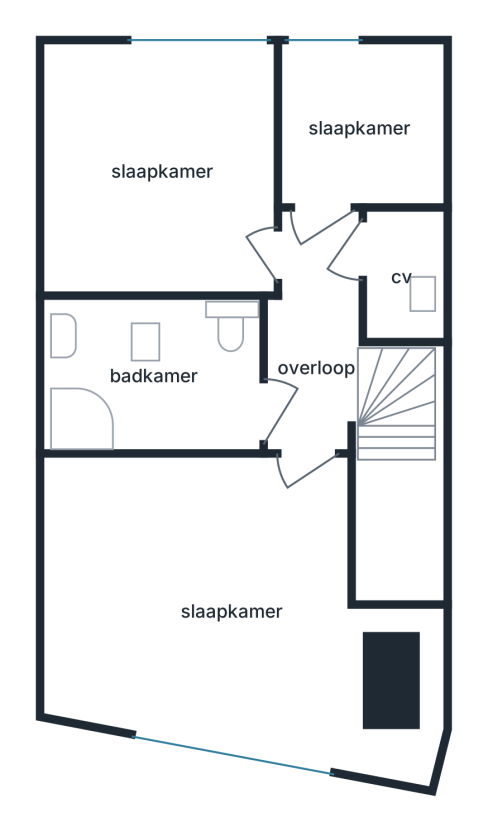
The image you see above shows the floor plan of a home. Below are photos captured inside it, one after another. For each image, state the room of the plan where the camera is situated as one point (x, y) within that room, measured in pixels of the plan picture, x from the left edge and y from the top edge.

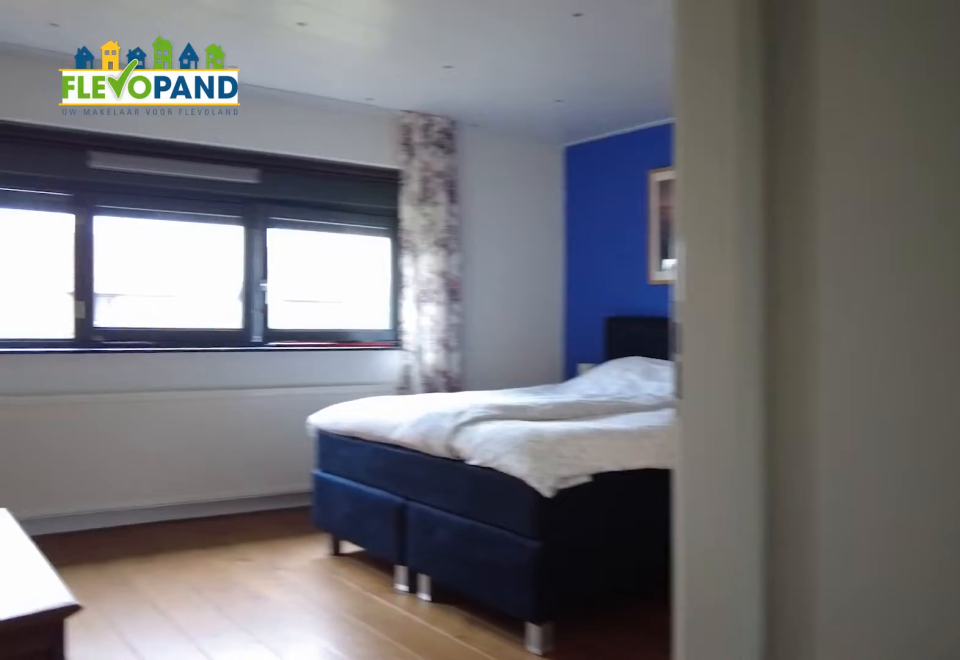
(315, 333)
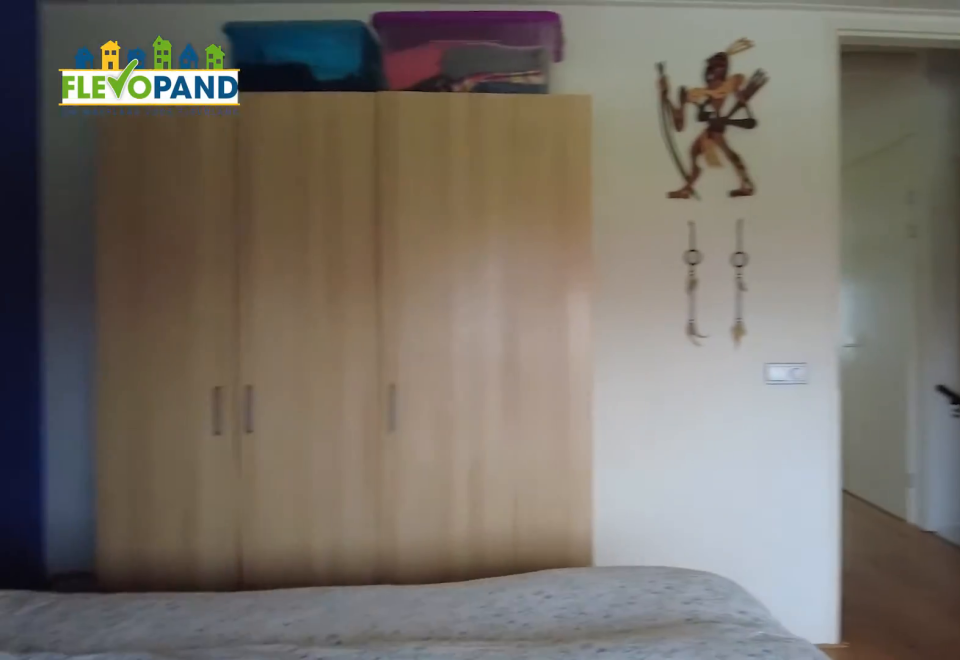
(224, 643)
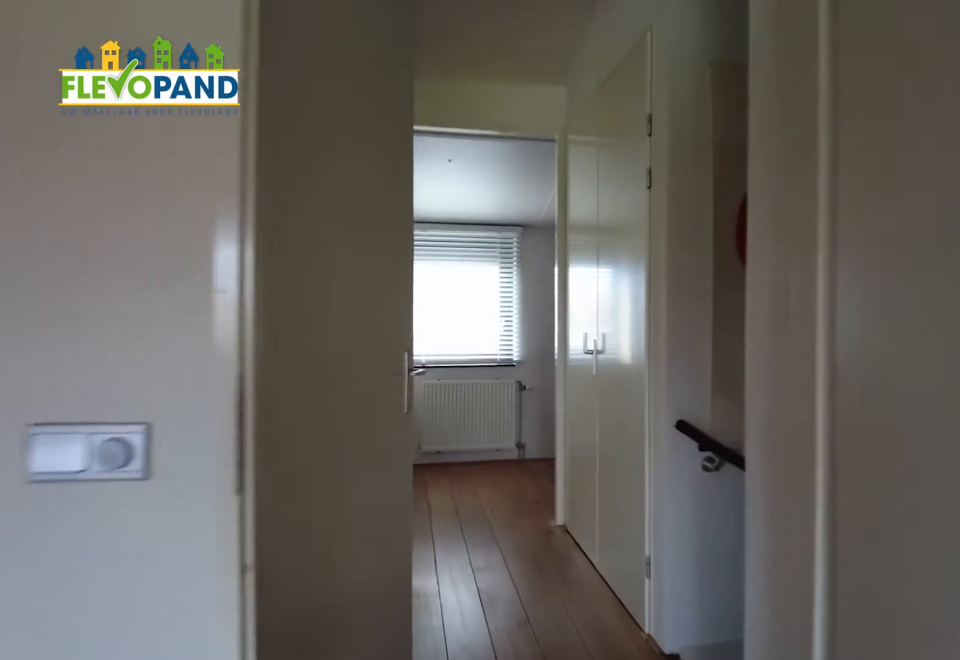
(224, 643)
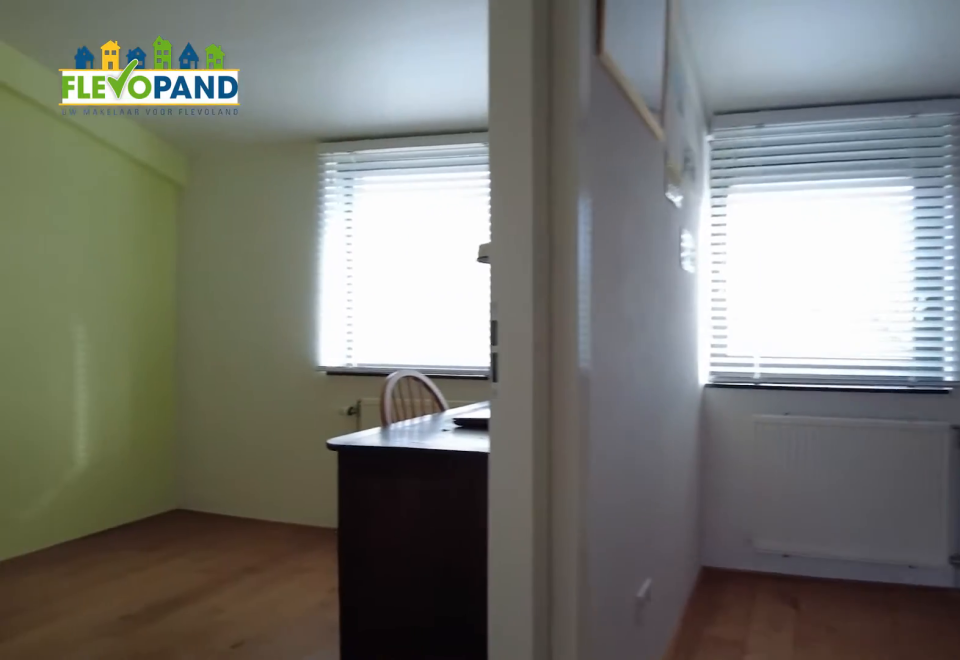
(314, 334)
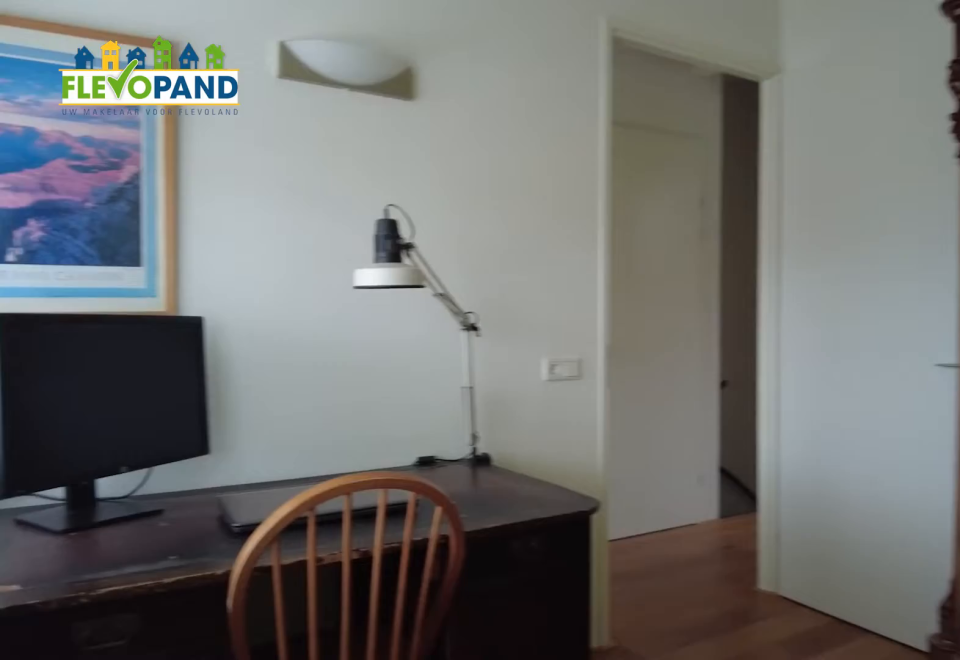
(72, 171)
